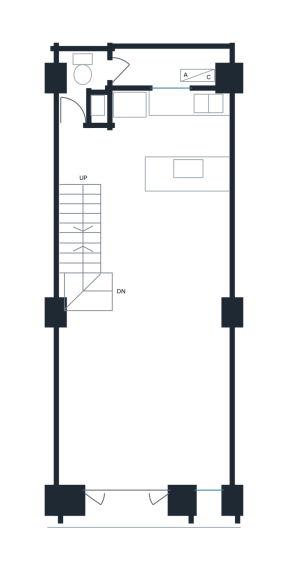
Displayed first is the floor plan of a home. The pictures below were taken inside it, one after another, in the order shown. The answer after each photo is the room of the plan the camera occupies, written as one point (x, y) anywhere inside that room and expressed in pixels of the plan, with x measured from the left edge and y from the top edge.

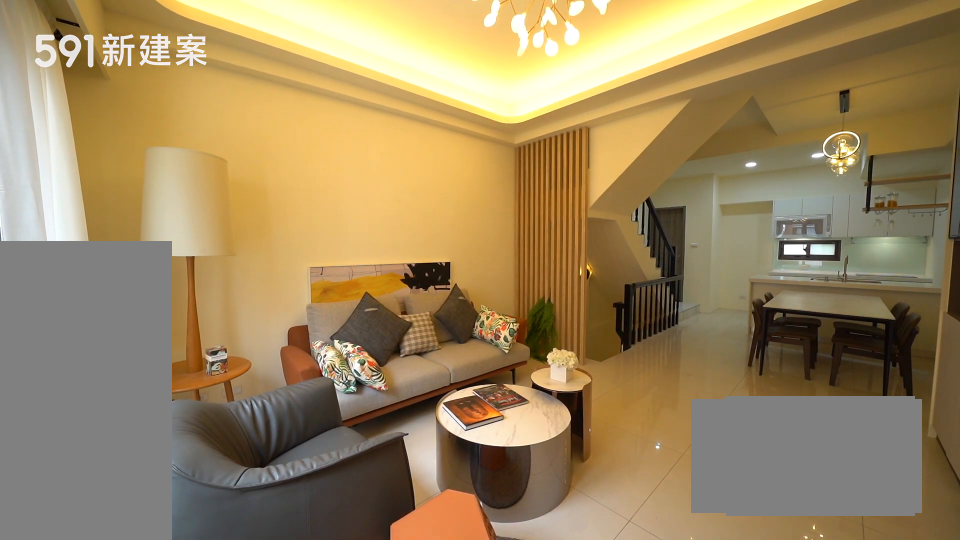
(145, 401)
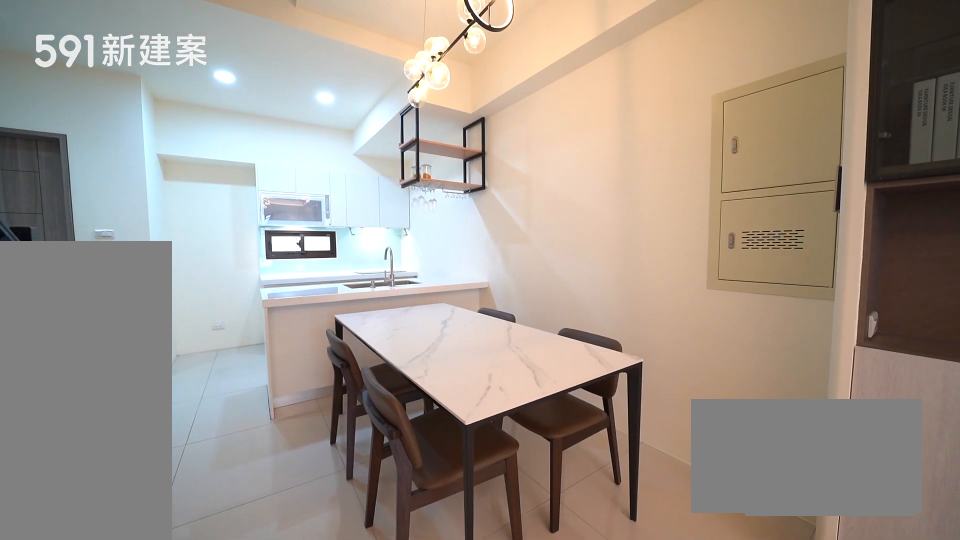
(181, 255)
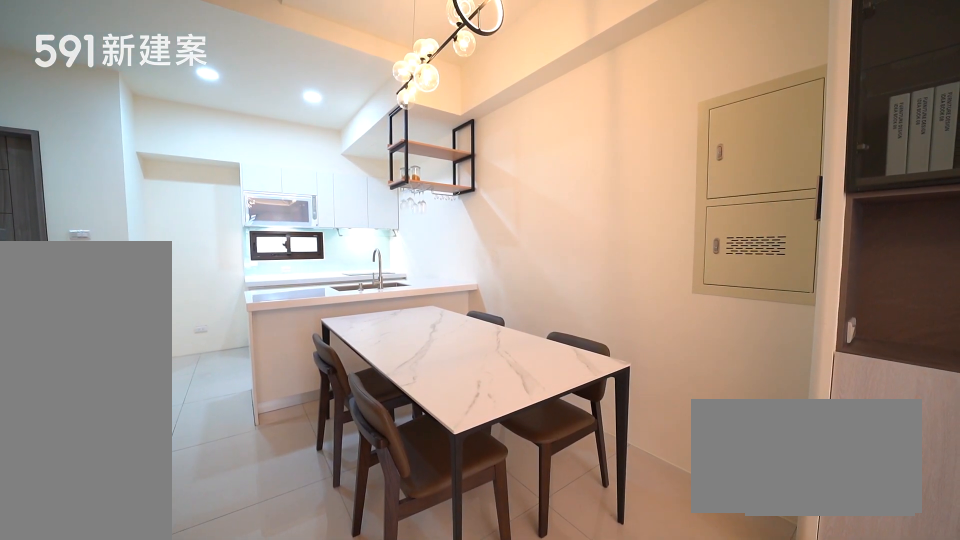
(181, 255)
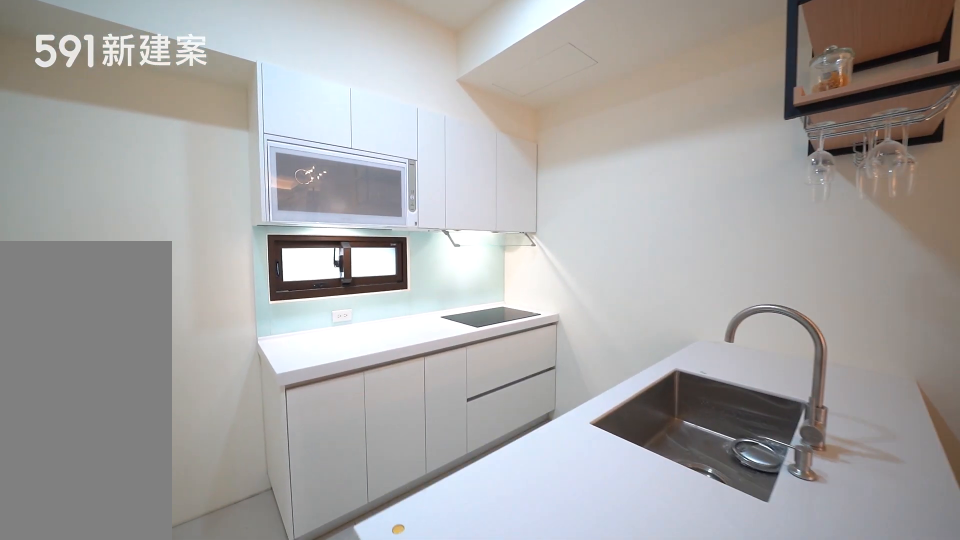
(172, 146)
